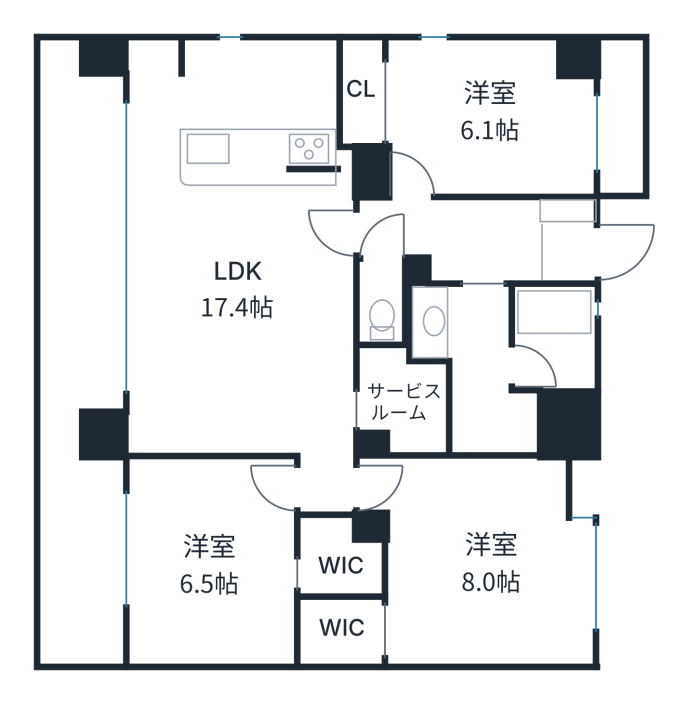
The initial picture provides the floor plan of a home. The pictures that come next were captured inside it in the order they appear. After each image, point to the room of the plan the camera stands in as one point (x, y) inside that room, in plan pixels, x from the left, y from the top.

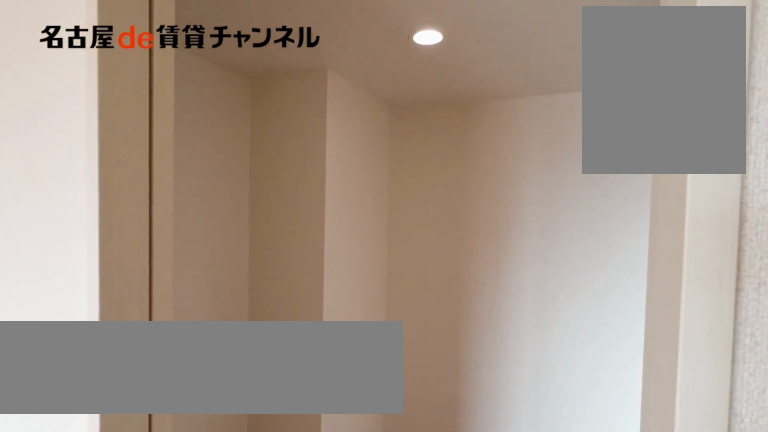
(401, 401)
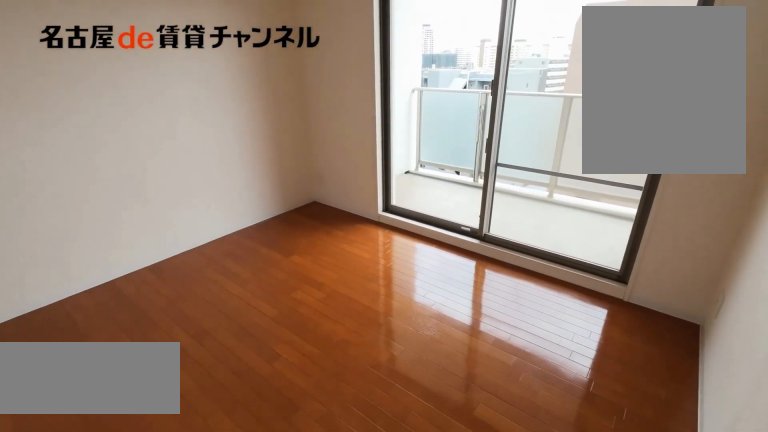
(234, 572)
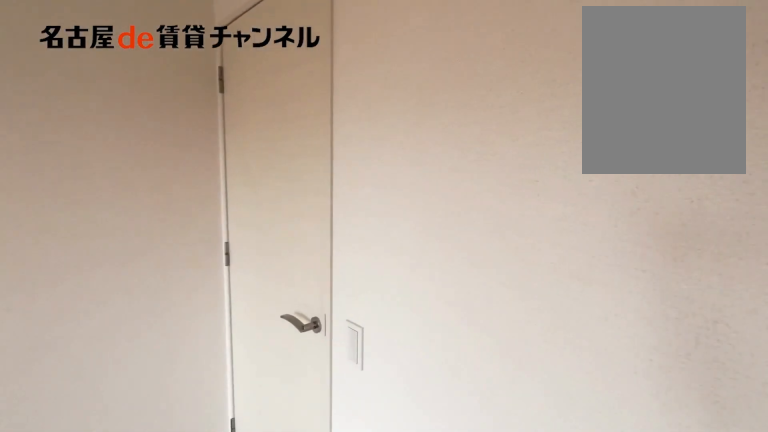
(234, 572)
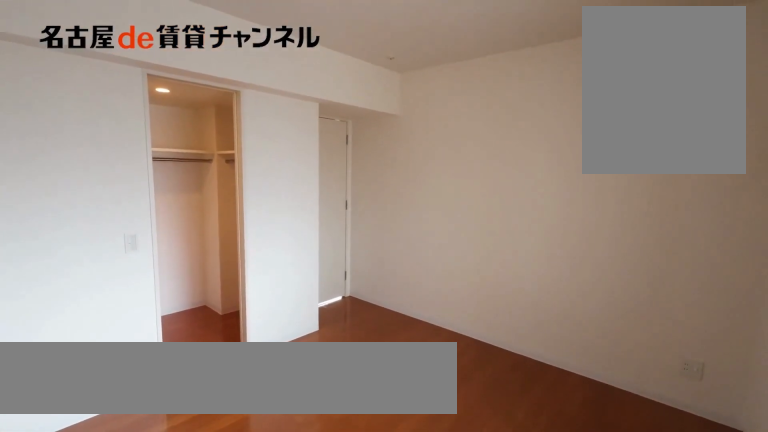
(460, 557)
